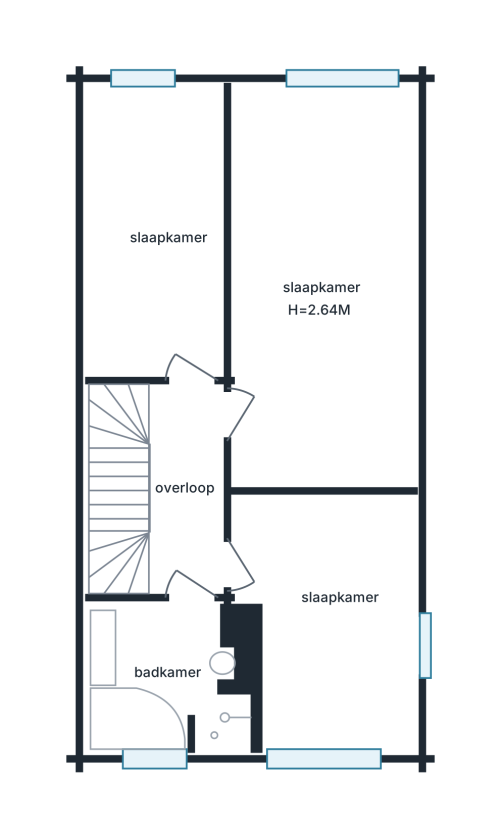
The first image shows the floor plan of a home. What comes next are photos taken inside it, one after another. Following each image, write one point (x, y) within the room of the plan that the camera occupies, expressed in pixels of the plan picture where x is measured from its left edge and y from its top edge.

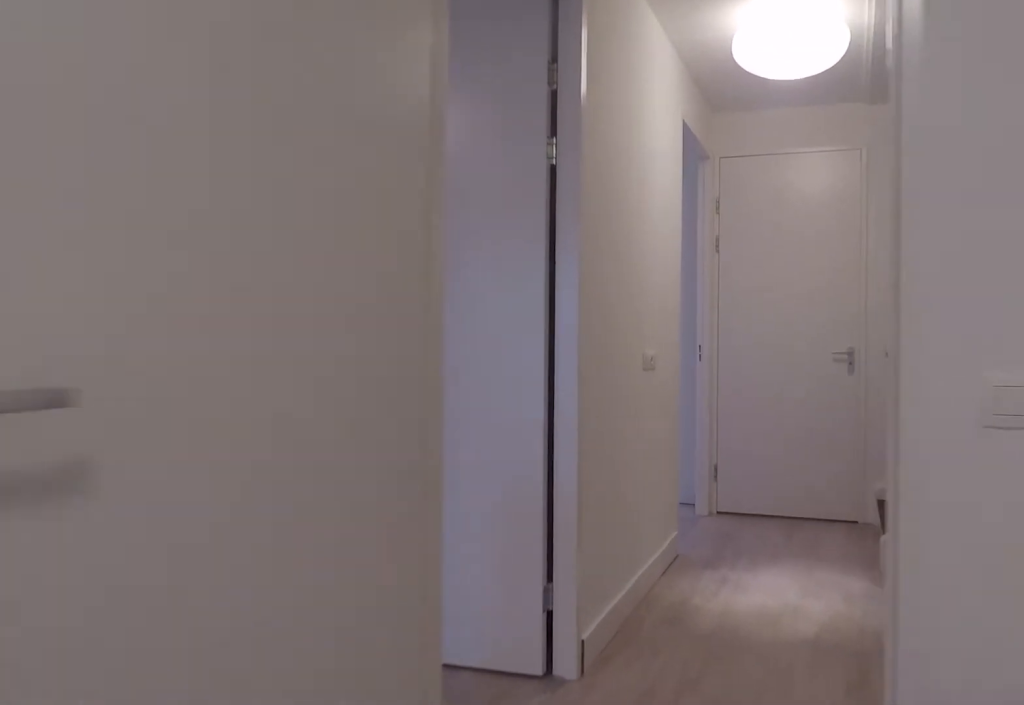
(150, 364)
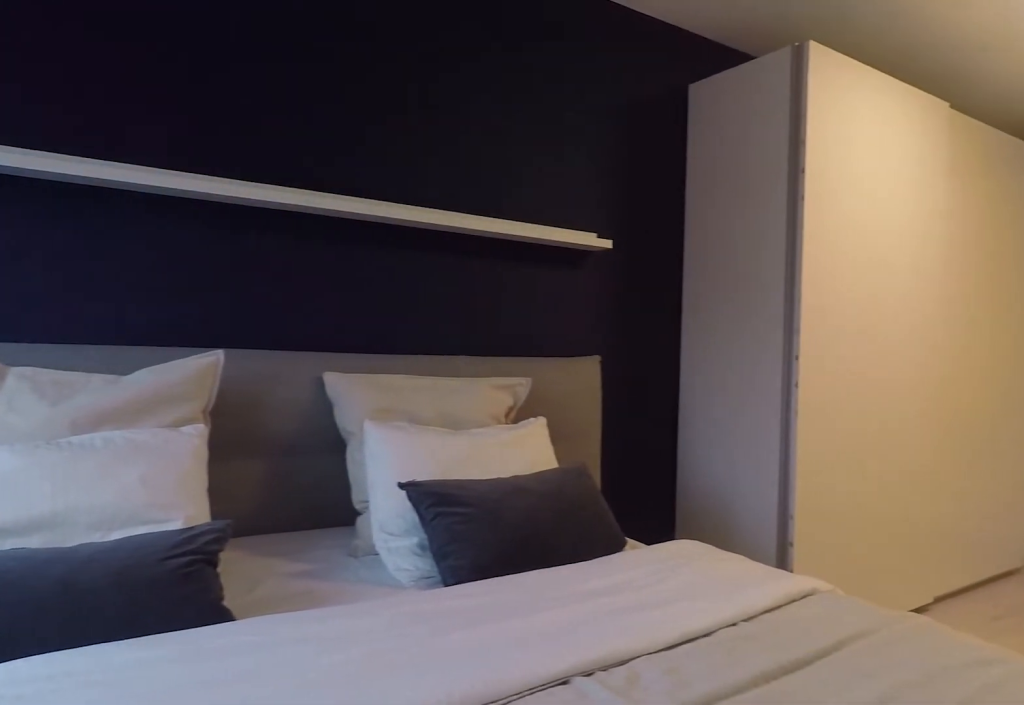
(329, 325)
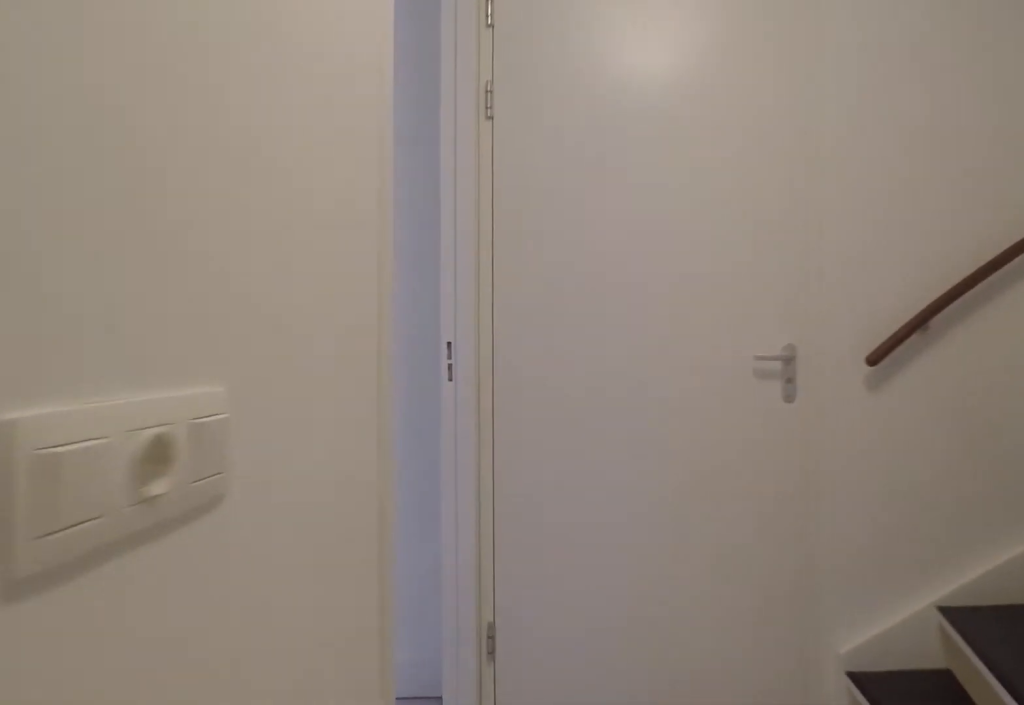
(185, 489)
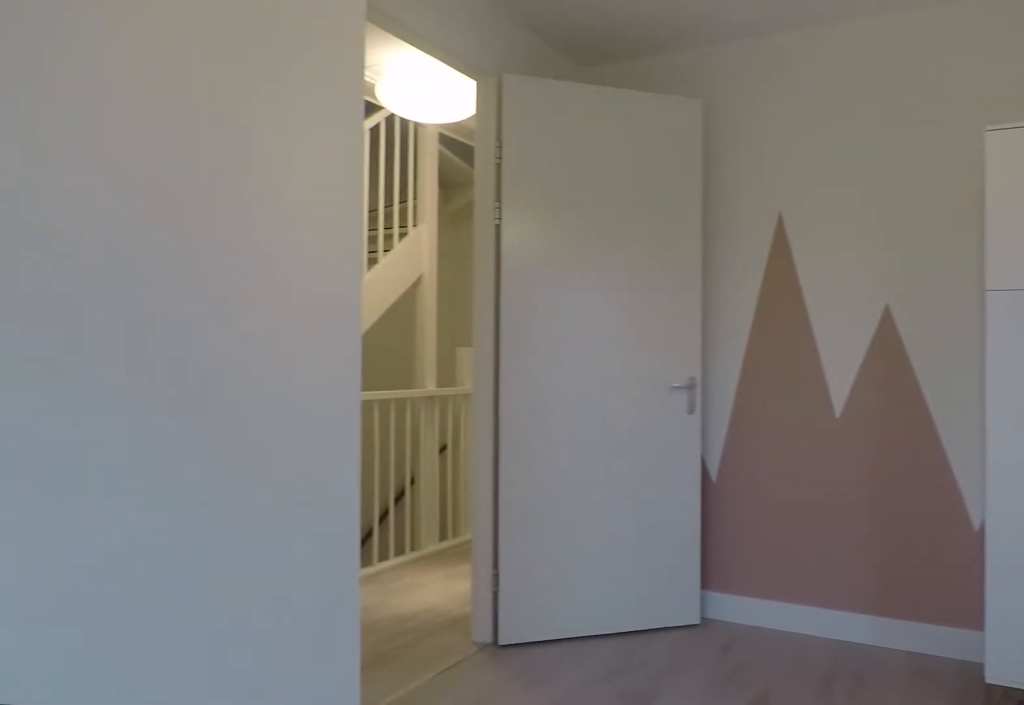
(330, 630)
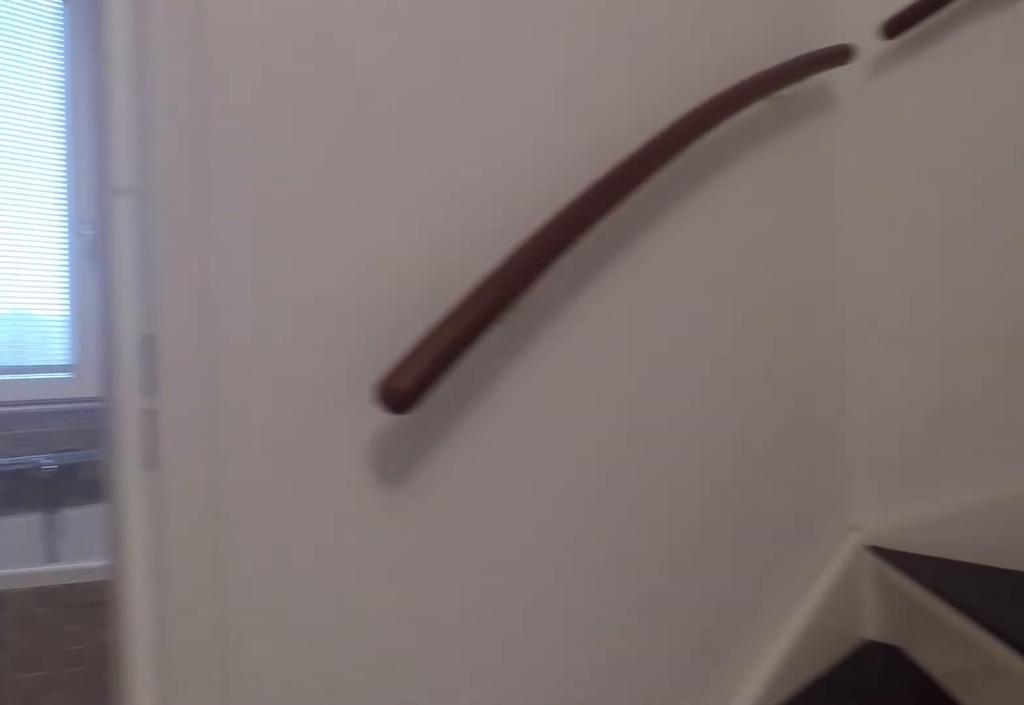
(185, 490)
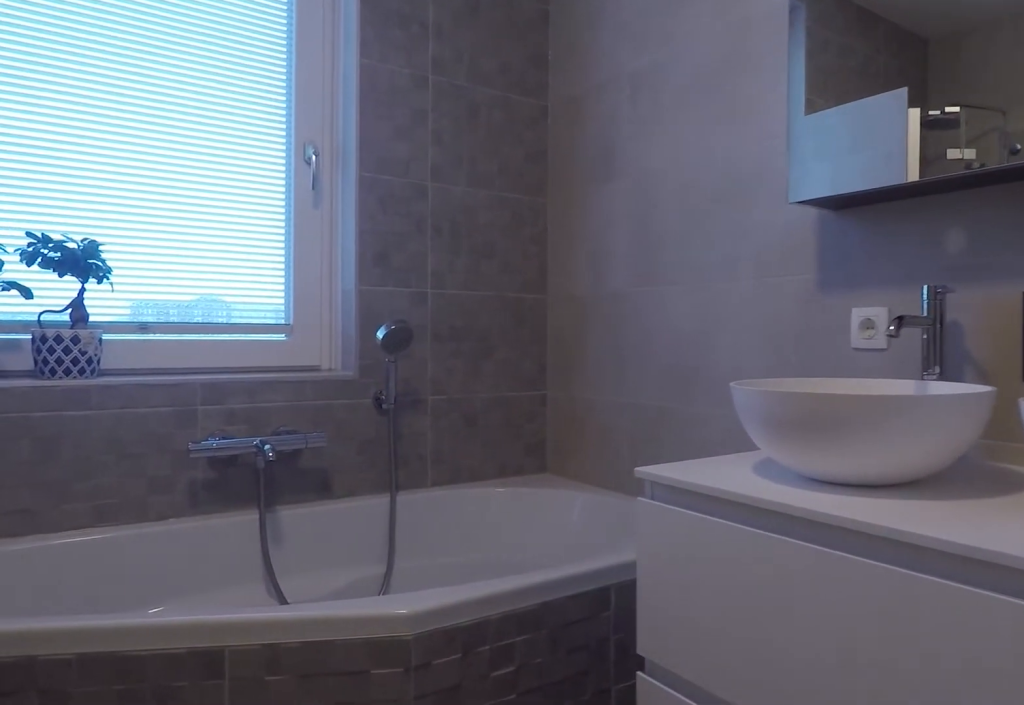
(164, 679)
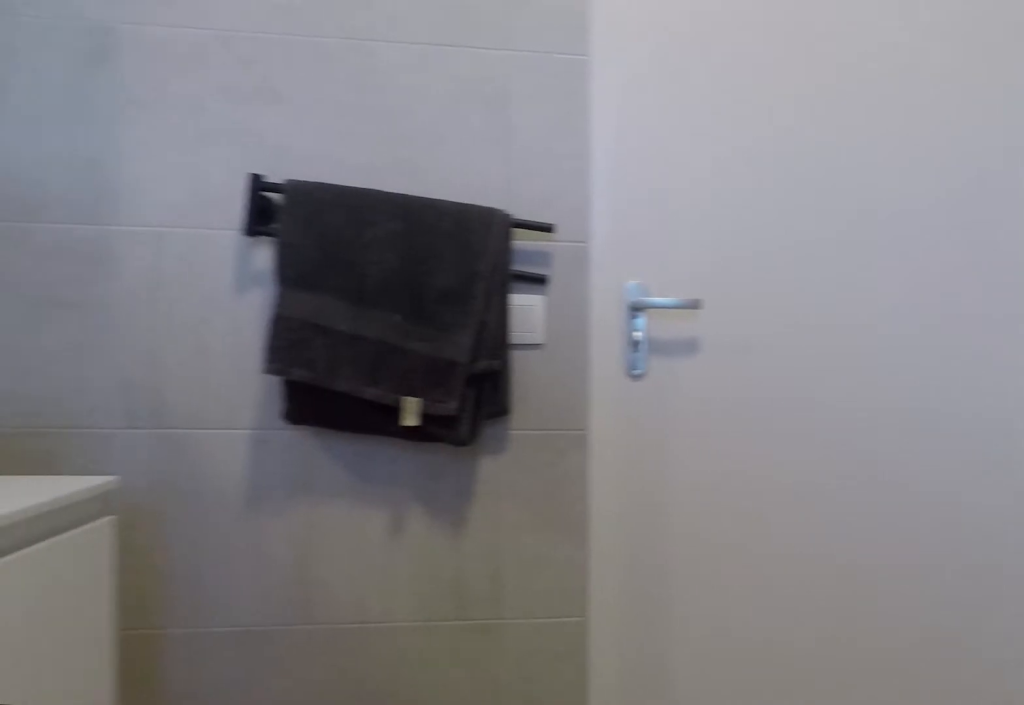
(164, 679)
